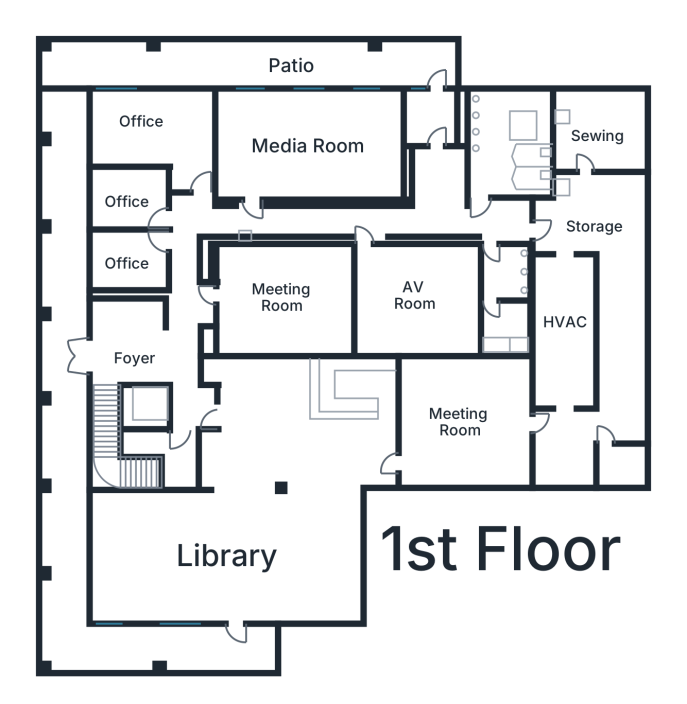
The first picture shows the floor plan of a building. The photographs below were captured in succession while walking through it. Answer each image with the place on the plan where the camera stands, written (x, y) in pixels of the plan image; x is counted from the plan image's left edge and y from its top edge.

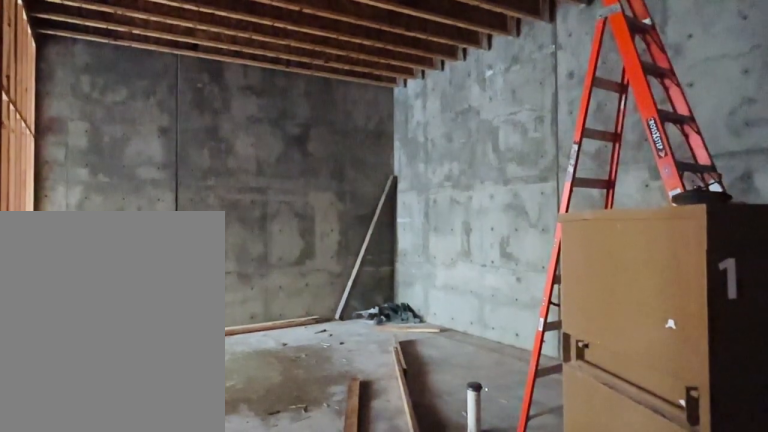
(590, 201)
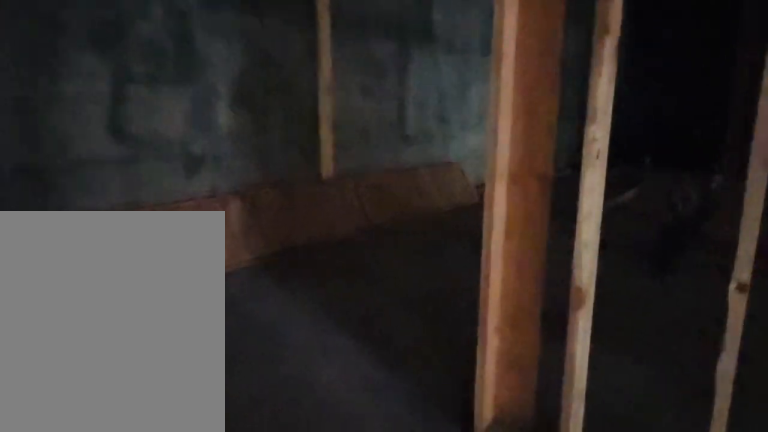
(590, 206)
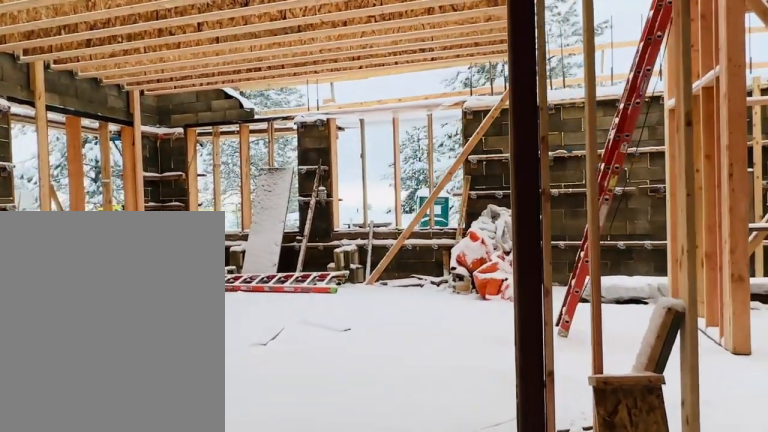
(252, 491)
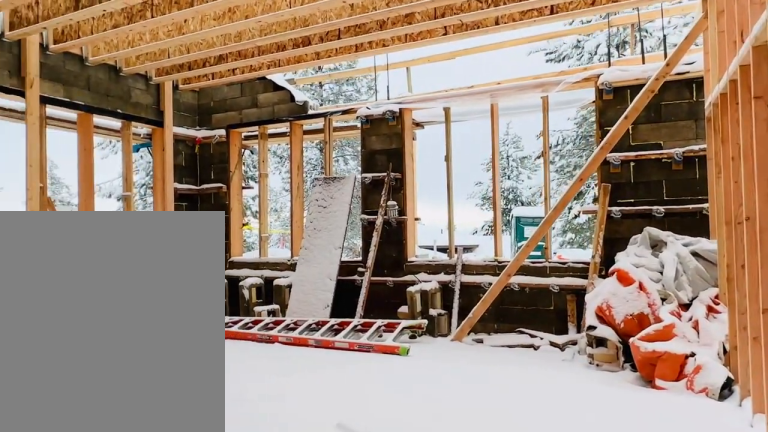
(207, 517)
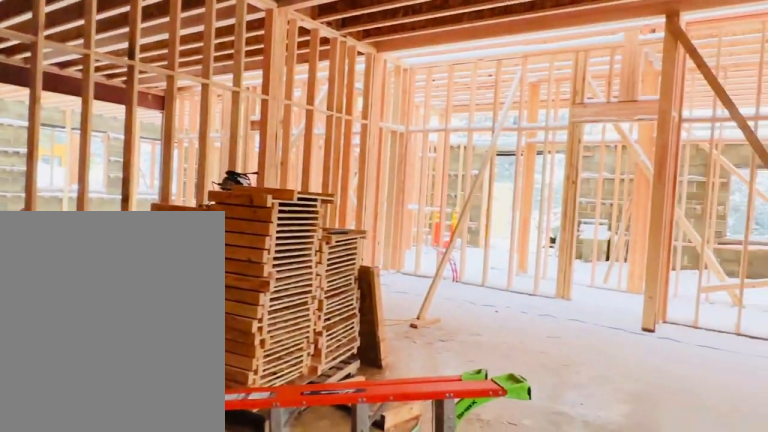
(337, 285)
